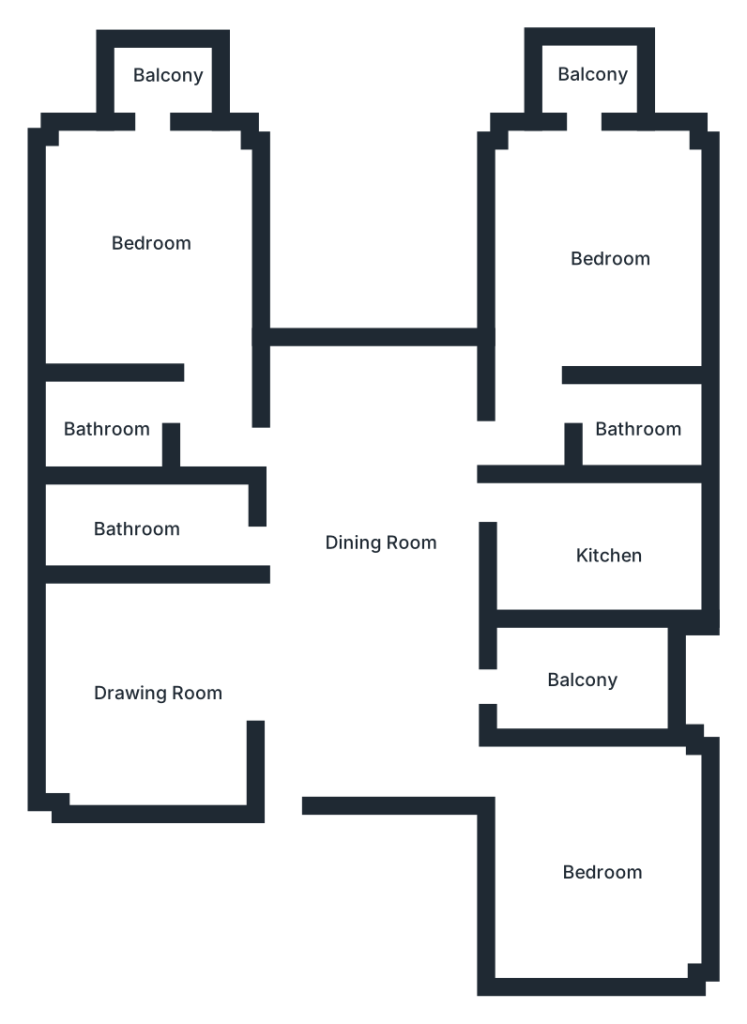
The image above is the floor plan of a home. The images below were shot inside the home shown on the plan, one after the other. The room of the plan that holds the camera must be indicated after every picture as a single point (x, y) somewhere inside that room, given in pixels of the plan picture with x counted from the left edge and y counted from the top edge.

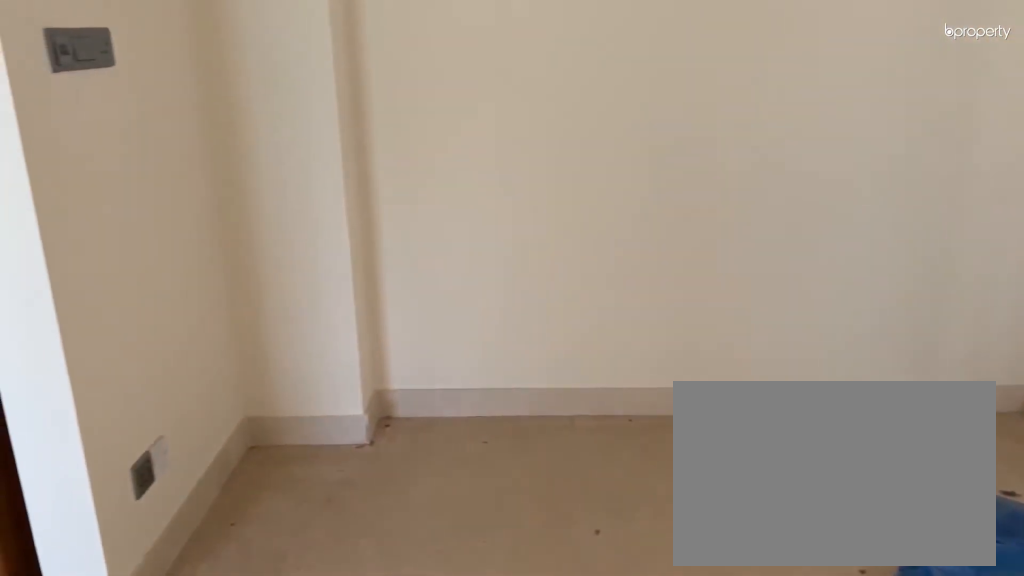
(154, 695)
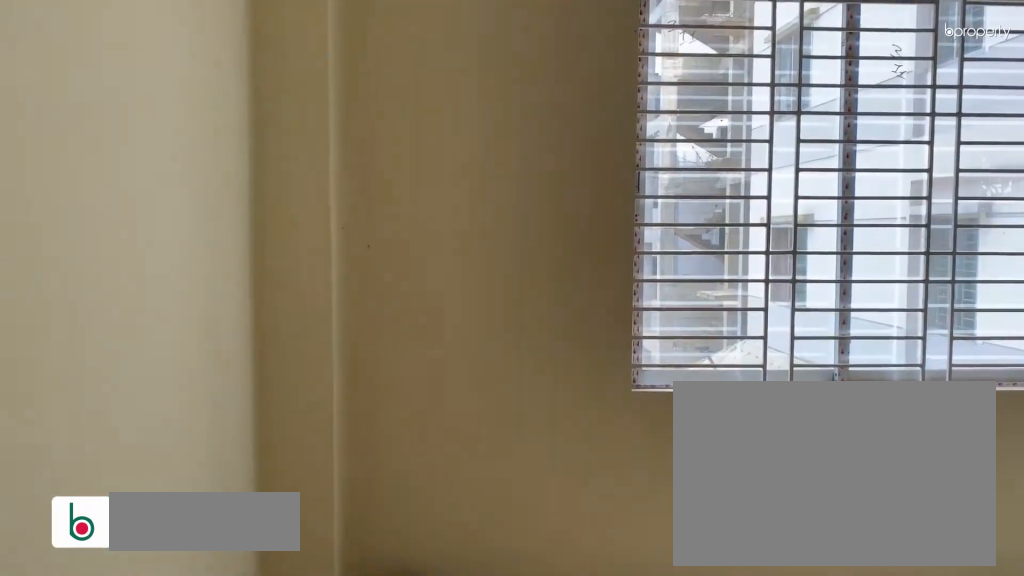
(589, 865)
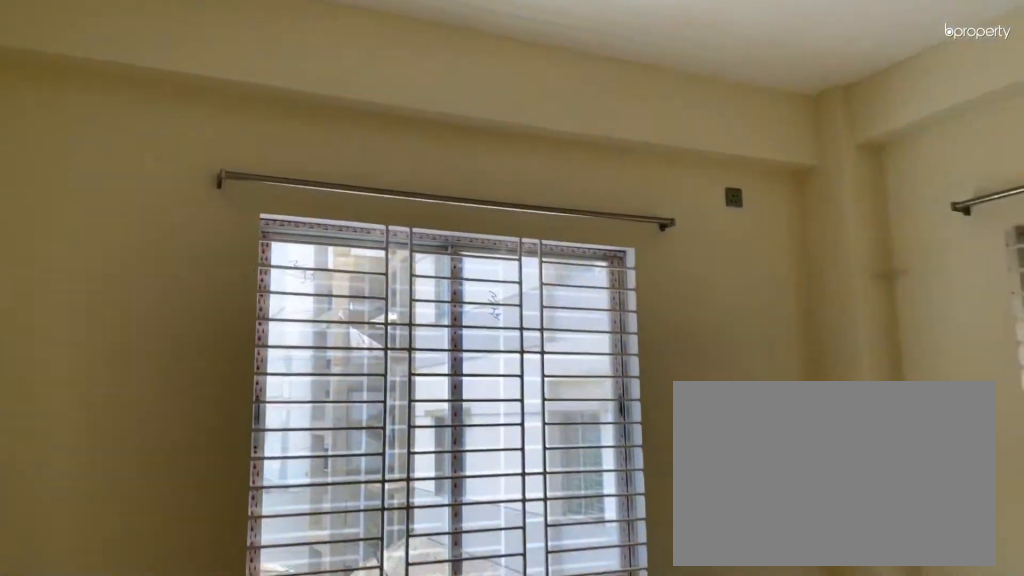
(589, 865)
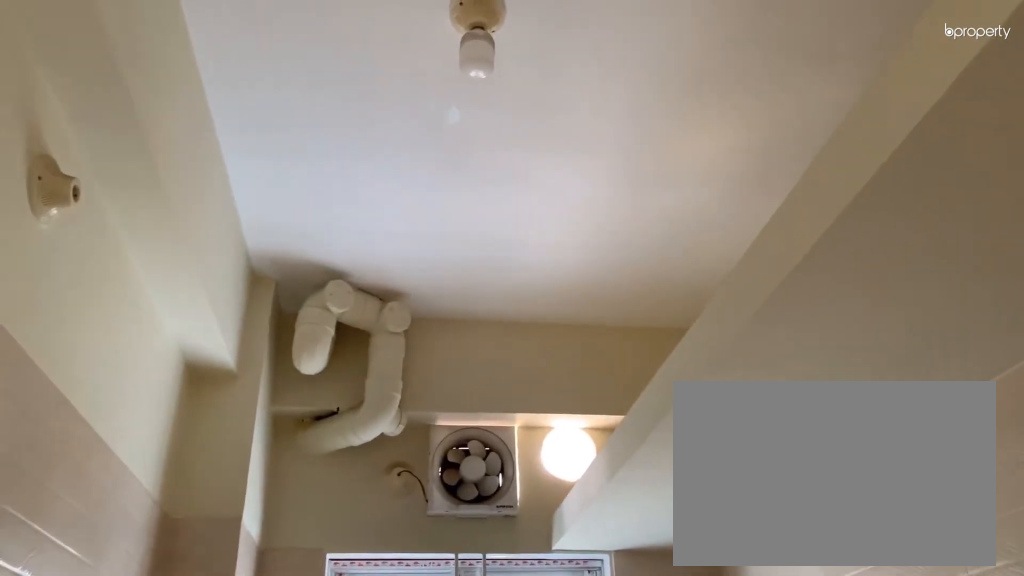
(581, 540)
